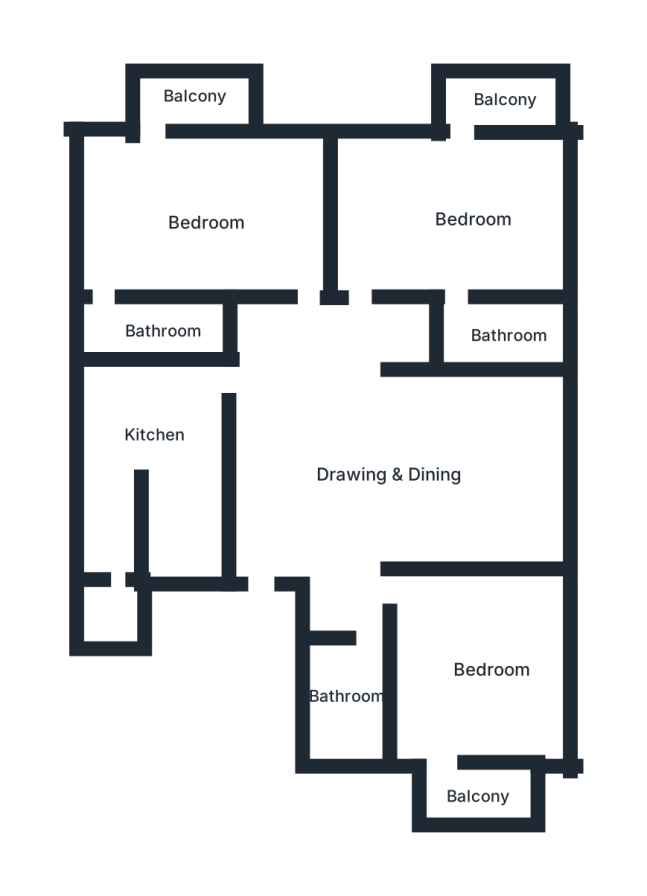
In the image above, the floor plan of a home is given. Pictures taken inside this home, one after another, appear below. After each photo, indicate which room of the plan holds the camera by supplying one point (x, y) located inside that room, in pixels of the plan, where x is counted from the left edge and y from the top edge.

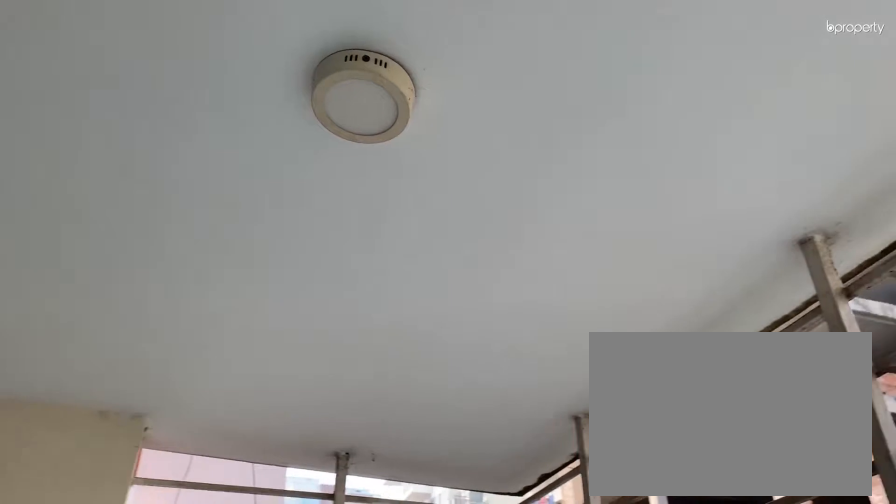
(497, 106)
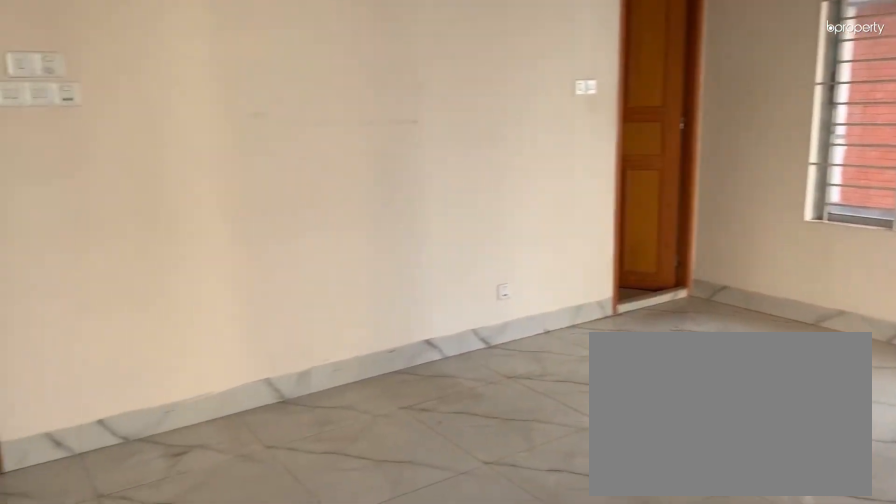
(205, 203)
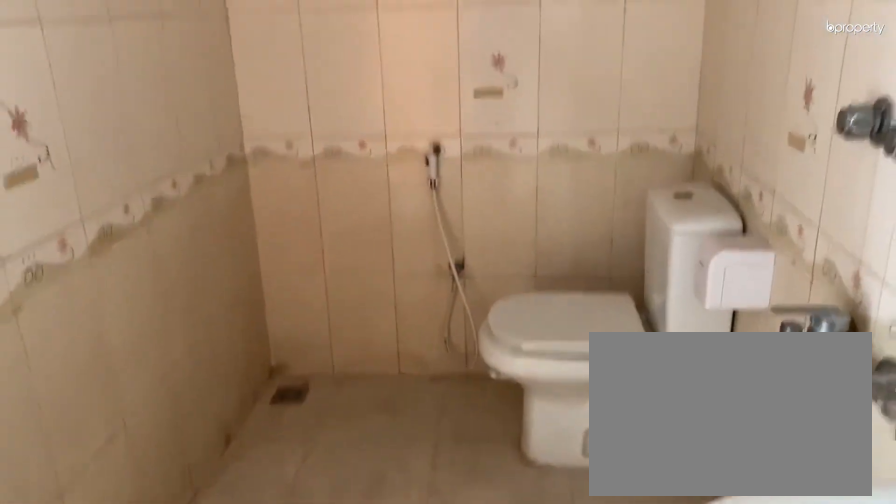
(178, 334)
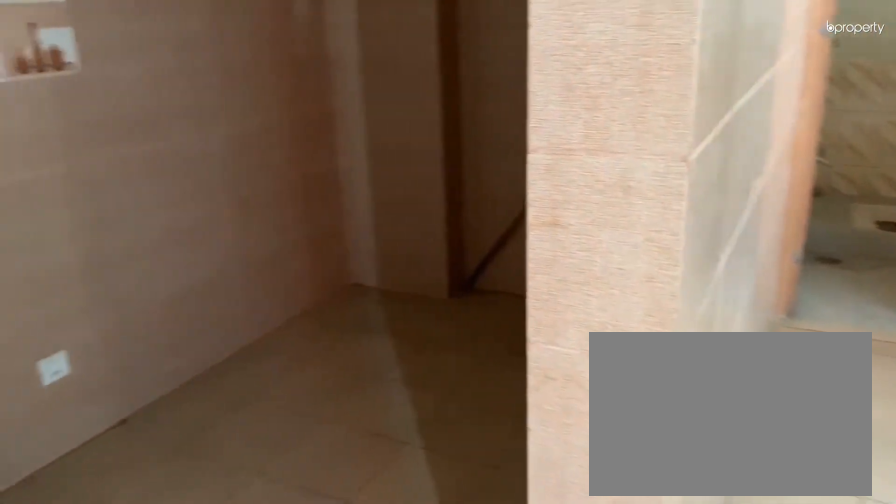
(140, 418)
